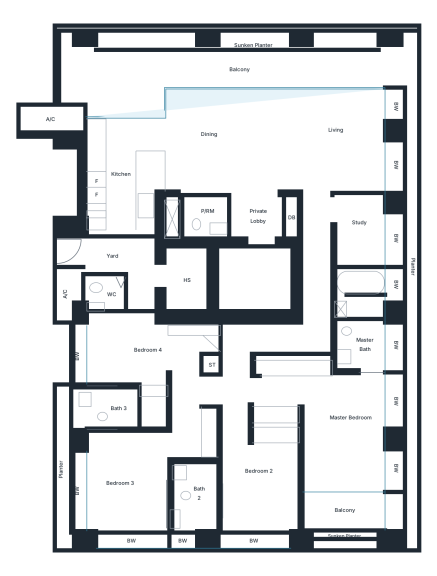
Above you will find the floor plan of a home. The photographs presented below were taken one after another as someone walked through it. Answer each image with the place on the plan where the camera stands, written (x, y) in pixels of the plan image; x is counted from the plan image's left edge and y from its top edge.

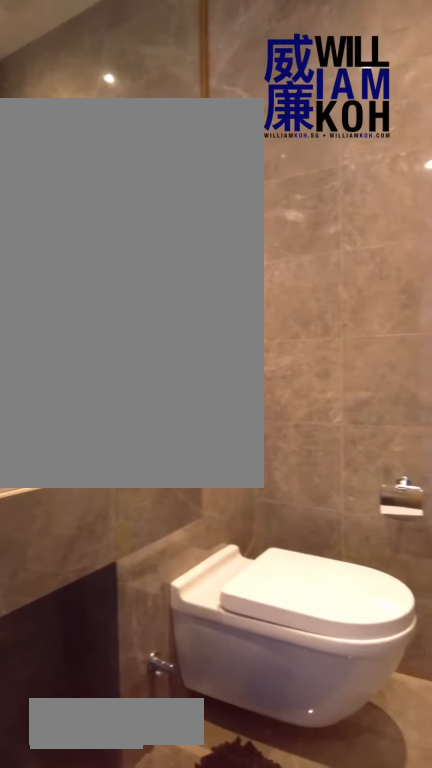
(209, 216)
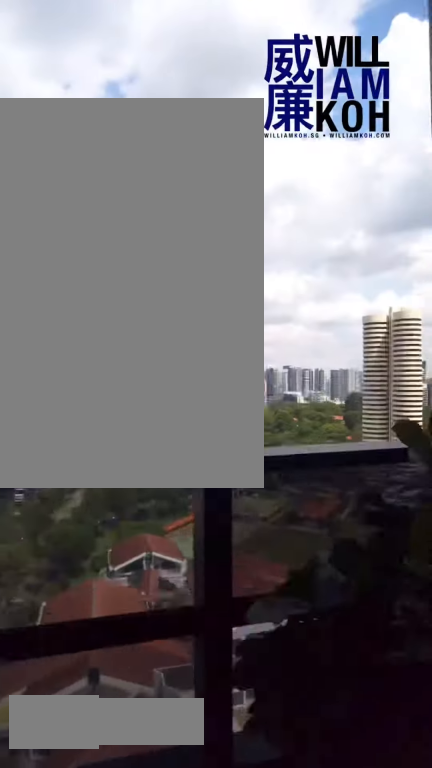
(145, 72)
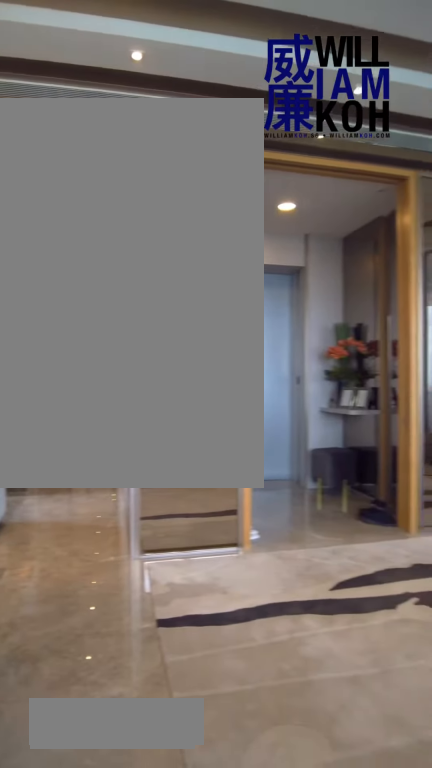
(338, 109)
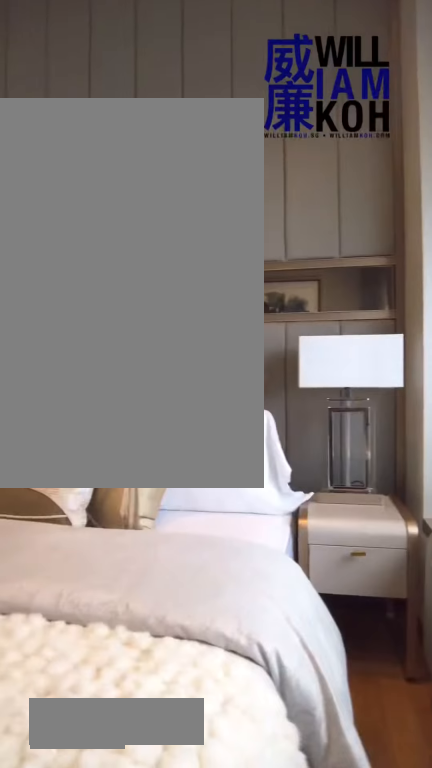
(232, 517)
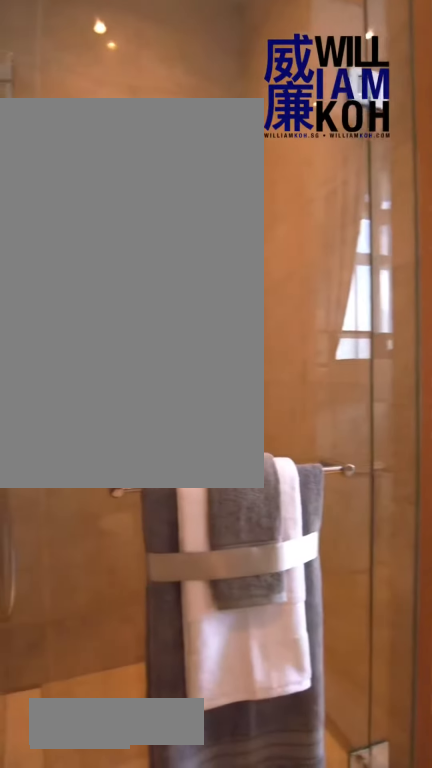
(125, 408)
